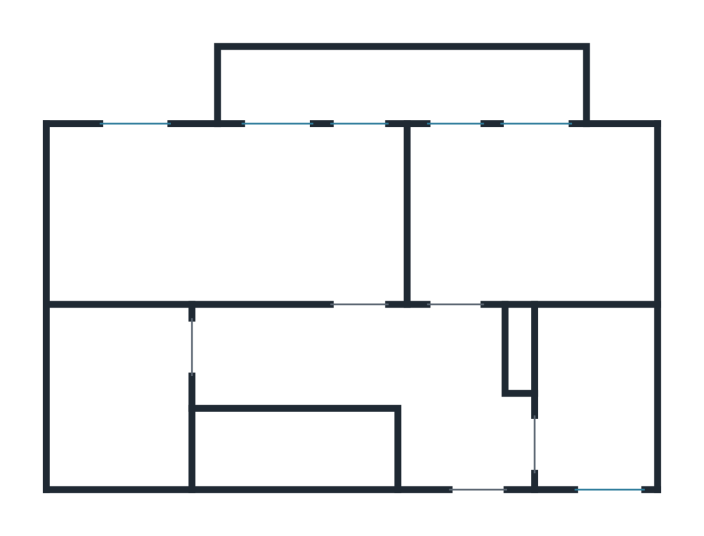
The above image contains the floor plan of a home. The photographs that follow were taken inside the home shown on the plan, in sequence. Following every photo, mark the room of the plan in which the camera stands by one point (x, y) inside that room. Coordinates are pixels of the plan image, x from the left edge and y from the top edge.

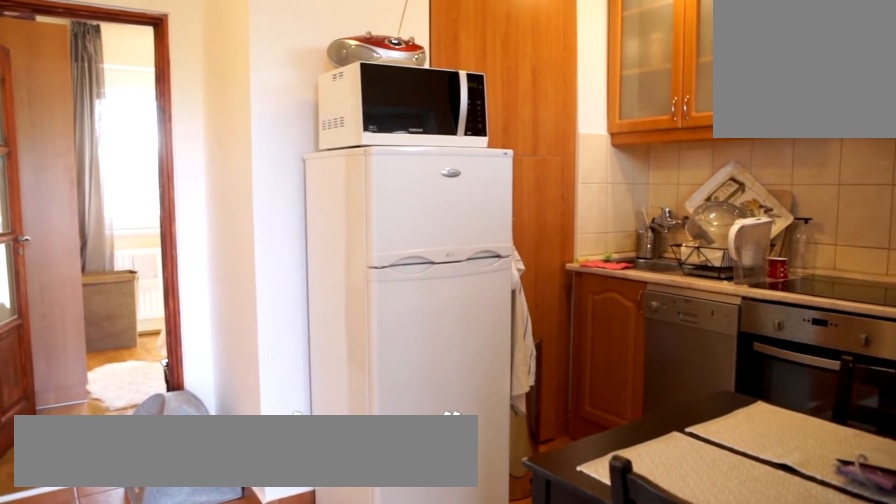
(495, 447)
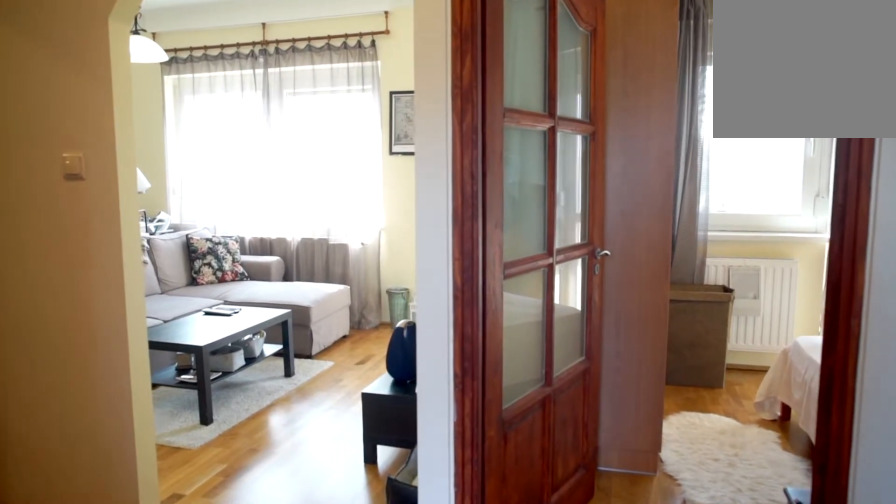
(495, 446)
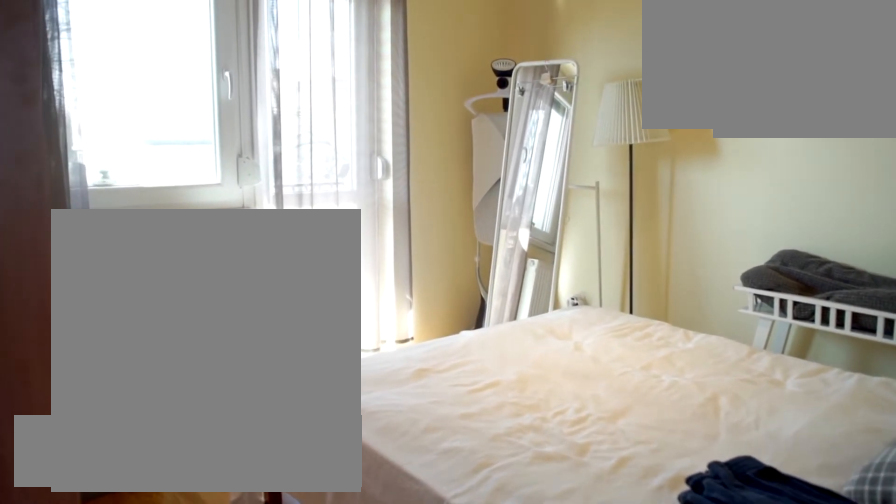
(523, 211)
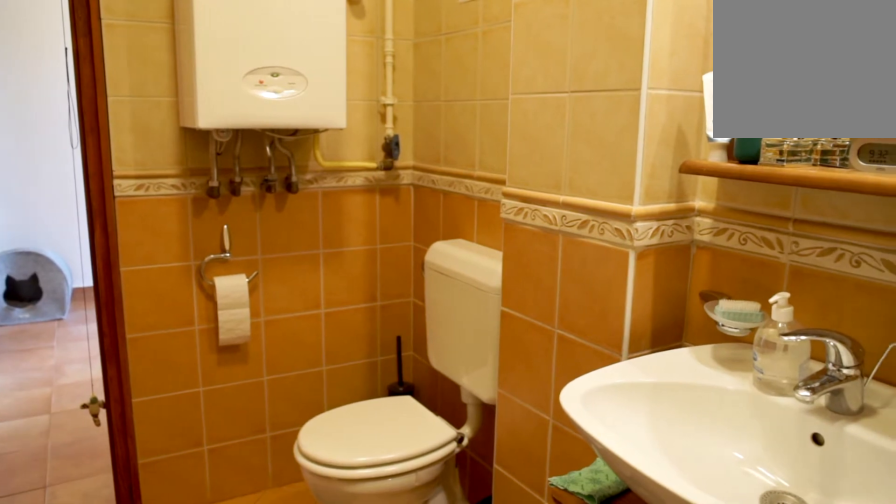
(117, 367)
